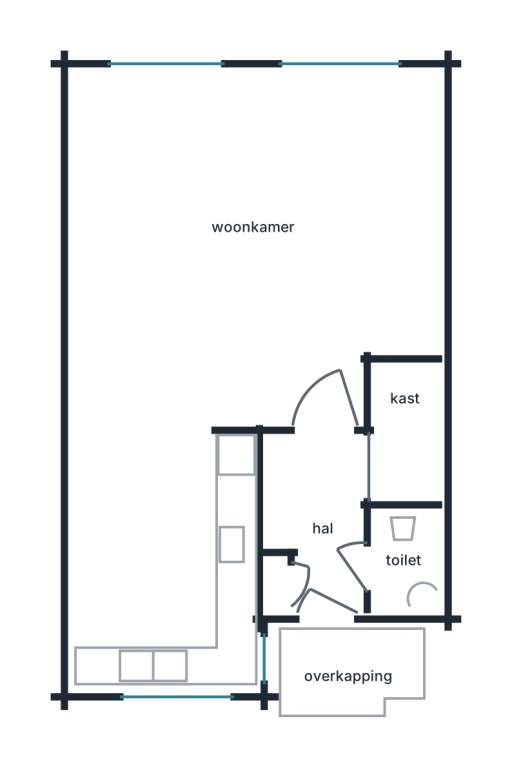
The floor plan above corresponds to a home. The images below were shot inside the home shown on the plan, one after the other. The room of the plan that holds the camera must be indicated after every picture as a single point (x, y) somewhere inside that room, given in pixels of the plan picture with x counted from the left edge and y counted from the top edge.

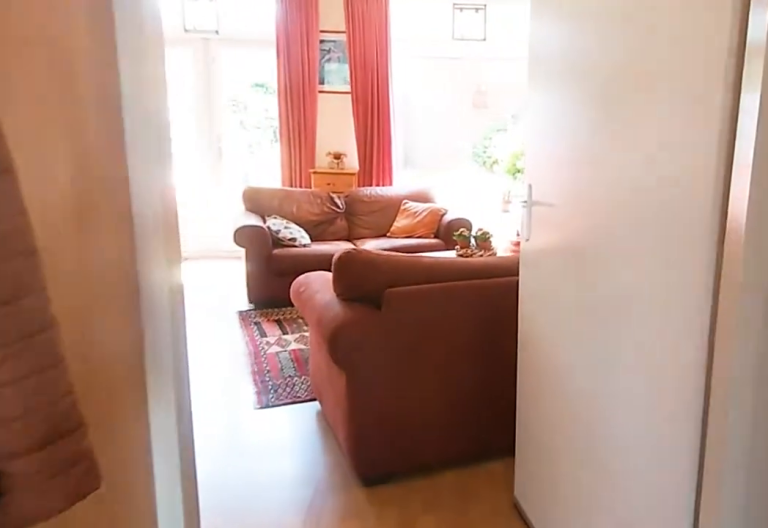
(318, 511)
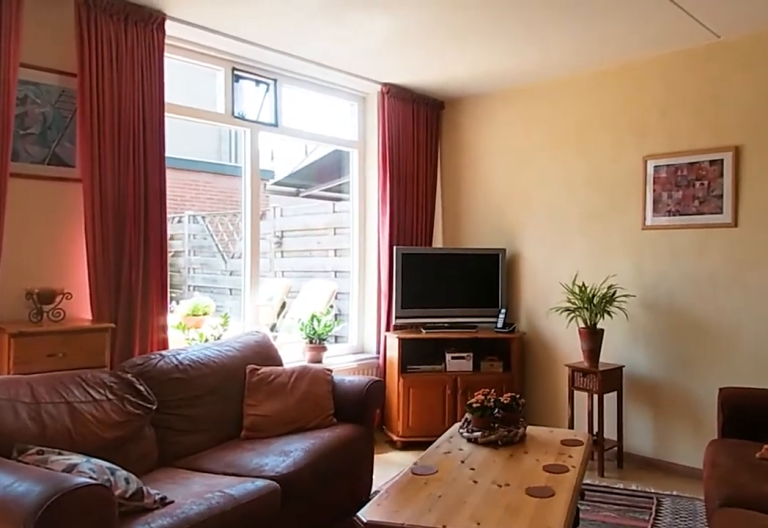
(310, 257)
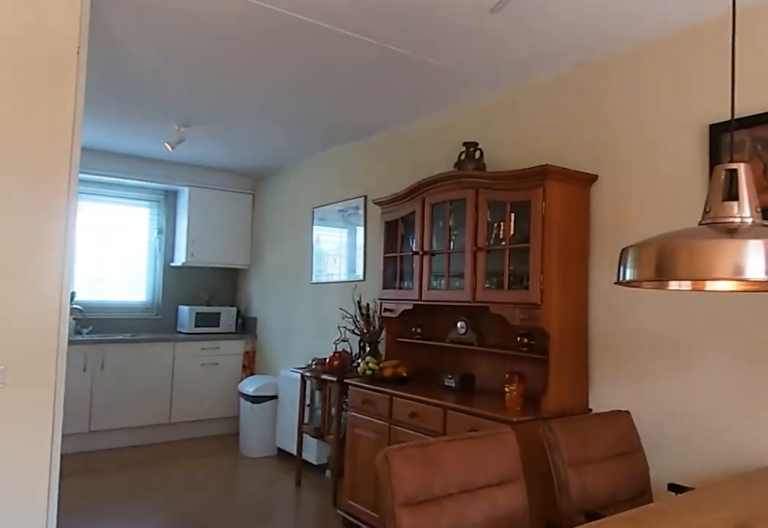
(312, 257)
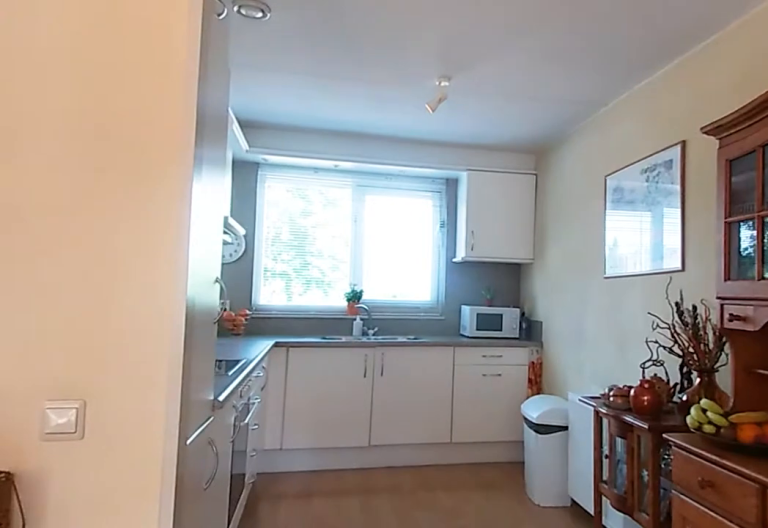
(312, 257)
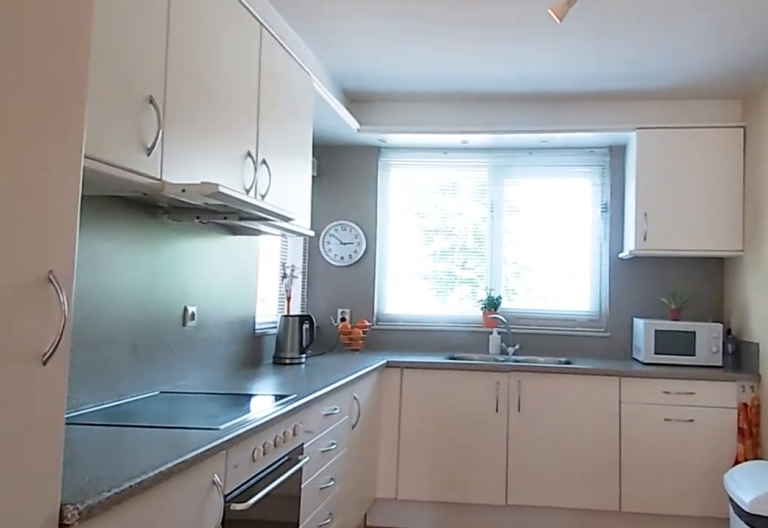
(165, 556)
